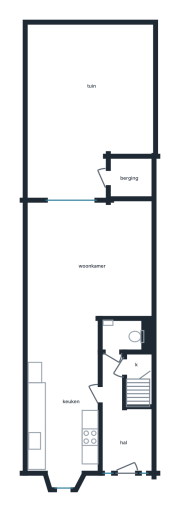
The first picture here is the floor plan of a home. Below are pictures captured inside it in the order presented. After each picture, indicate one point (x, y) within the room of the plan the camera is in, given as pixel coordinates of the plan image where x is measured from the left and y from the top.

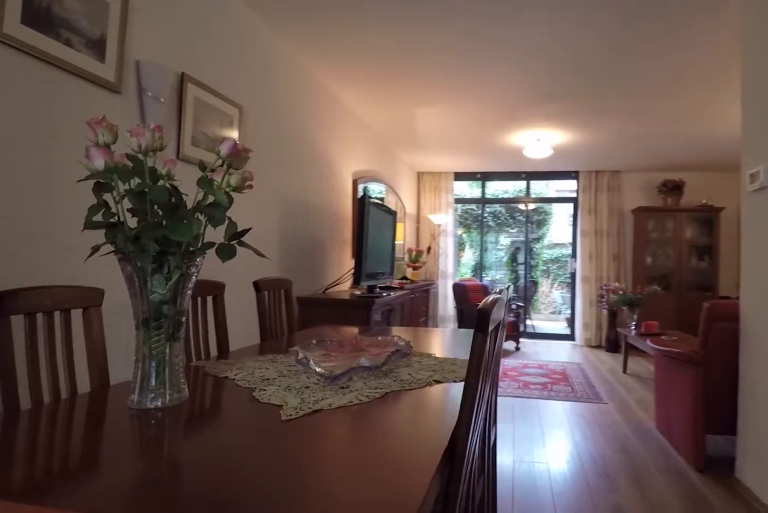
(67, 465)
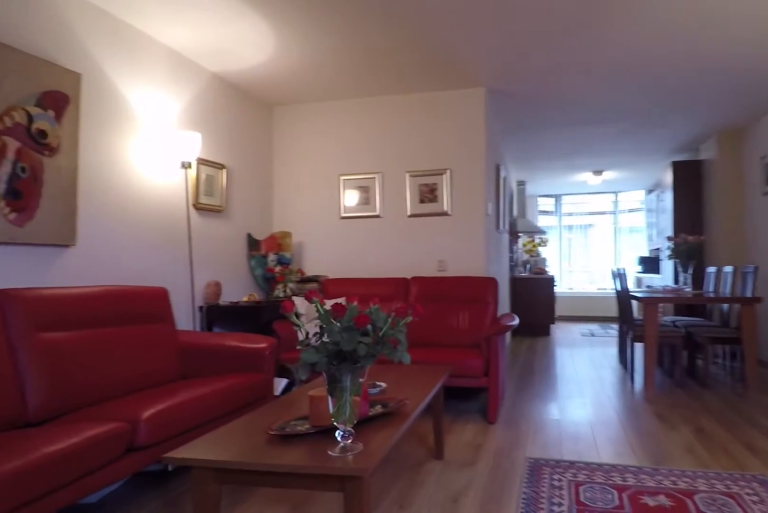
(124, 260)
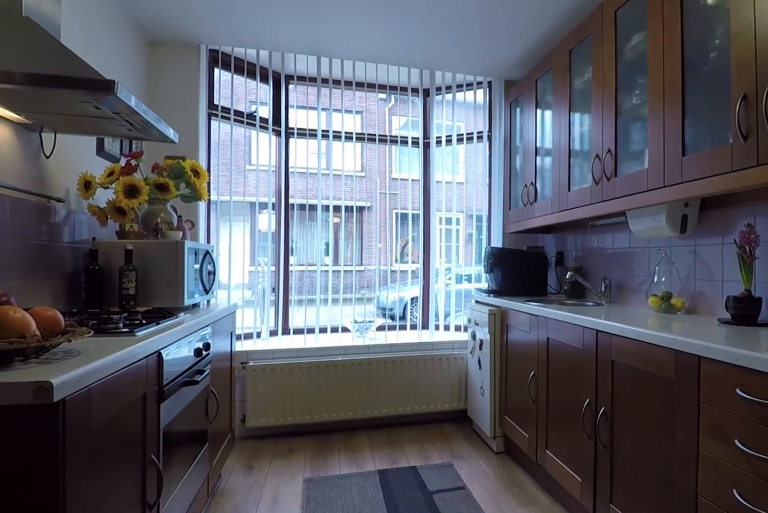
(67, 465)
